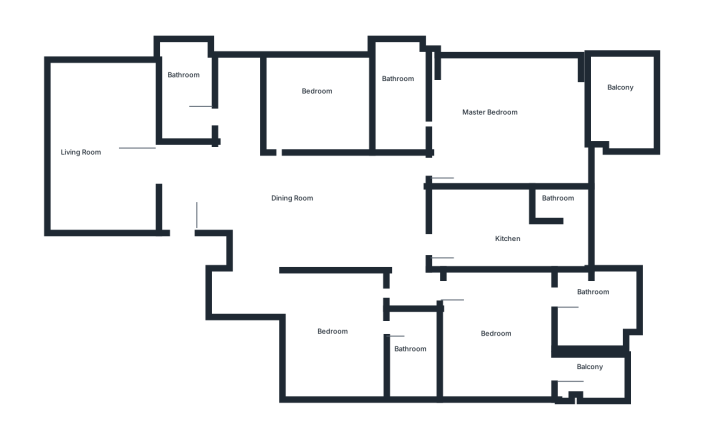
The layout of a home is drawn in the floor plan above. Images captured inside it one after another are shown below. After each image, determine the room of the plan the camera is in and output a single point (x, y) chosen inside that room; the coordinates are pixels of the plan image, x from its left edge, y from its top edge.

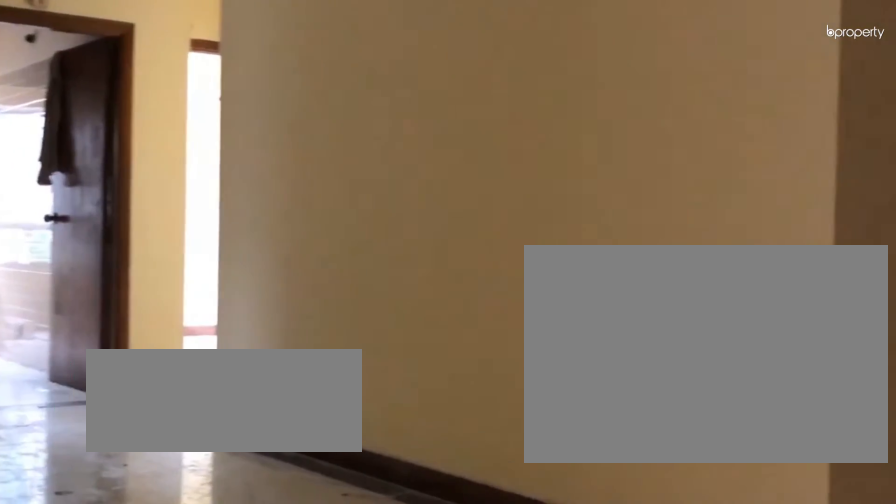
(321, 193)
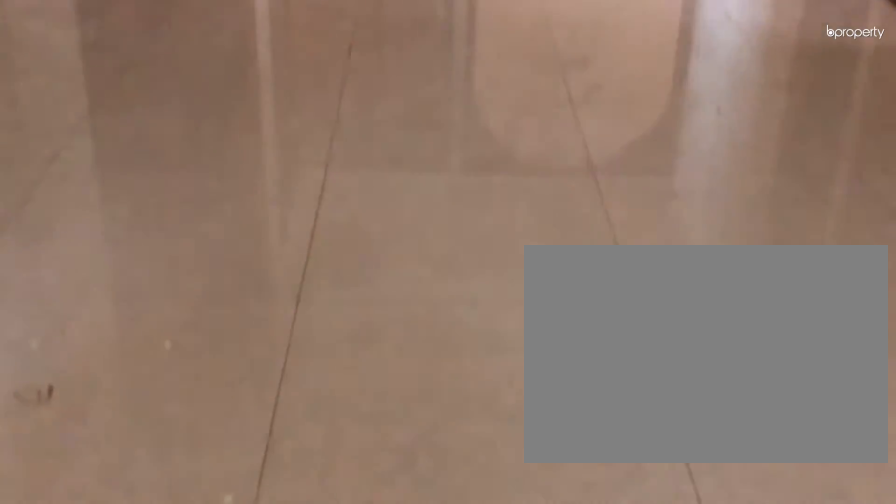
(321, 193)
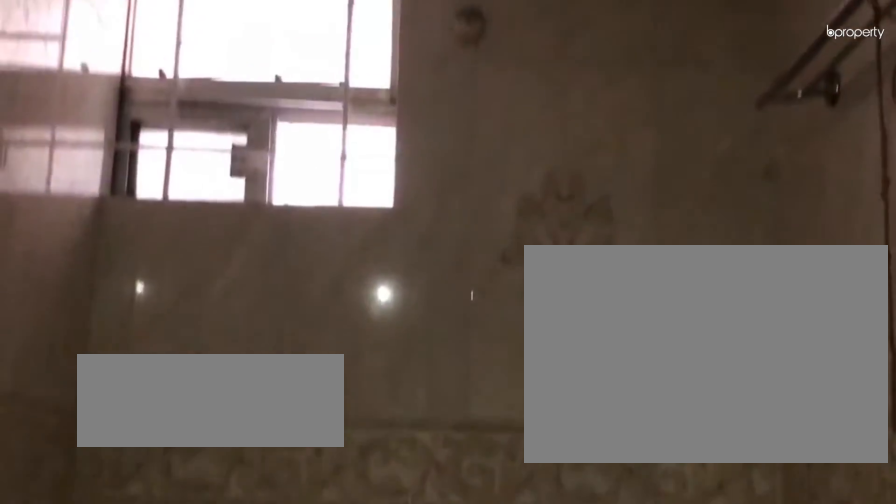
(189, 102)
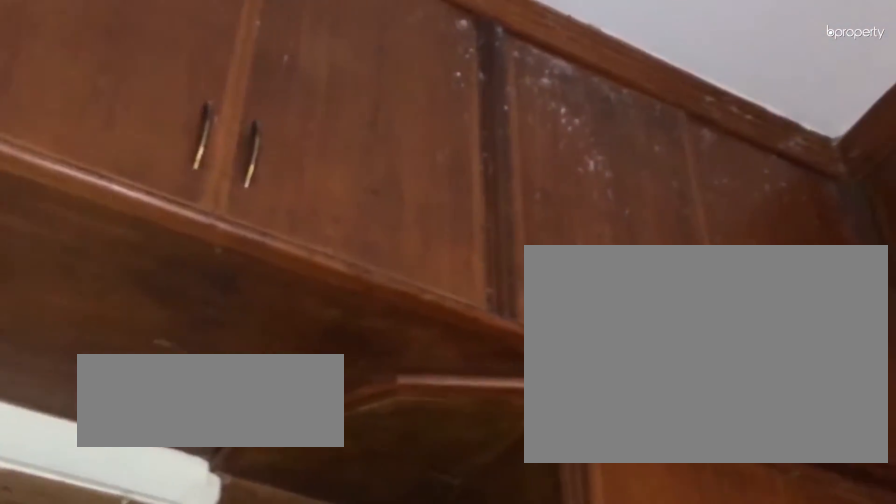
(487, 239)
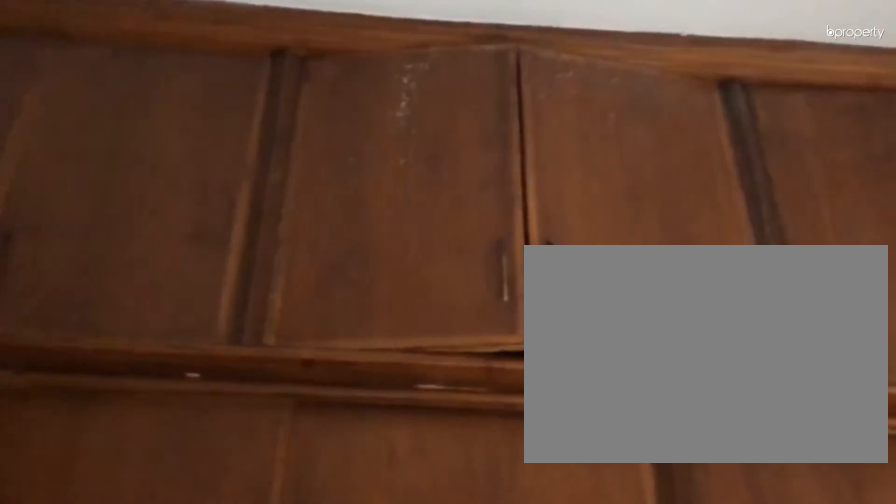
(487, 239)
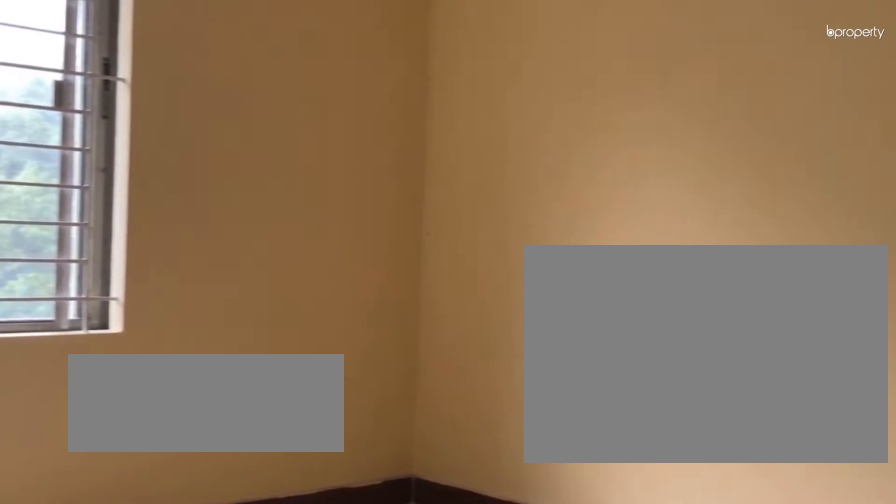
(359, 331)
